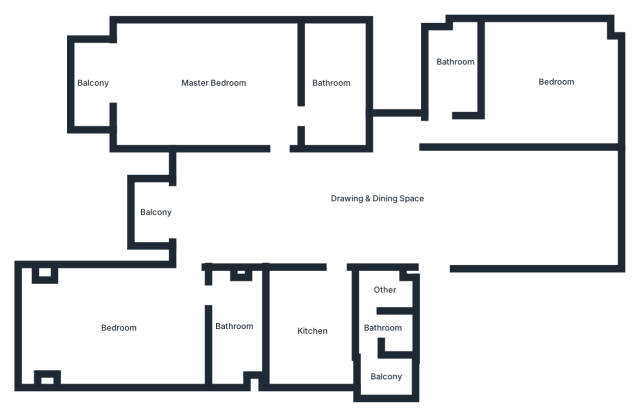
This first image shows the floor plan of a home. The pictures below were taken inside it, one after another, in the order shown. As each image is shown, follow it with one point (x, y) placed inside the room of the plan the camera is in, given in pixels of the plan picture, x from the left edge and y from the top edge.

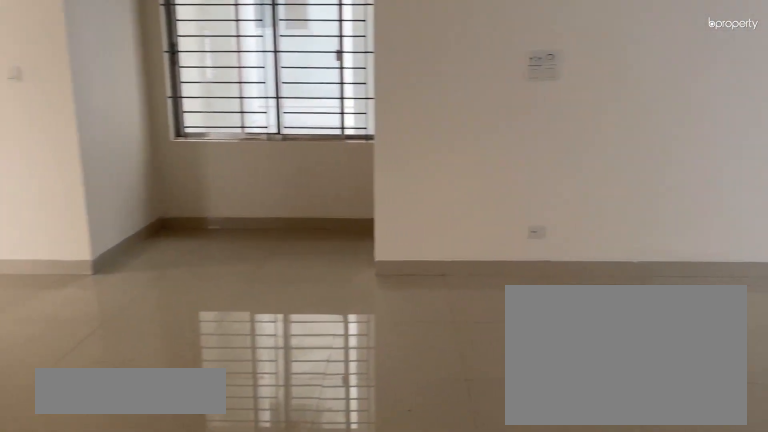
(421, 199)
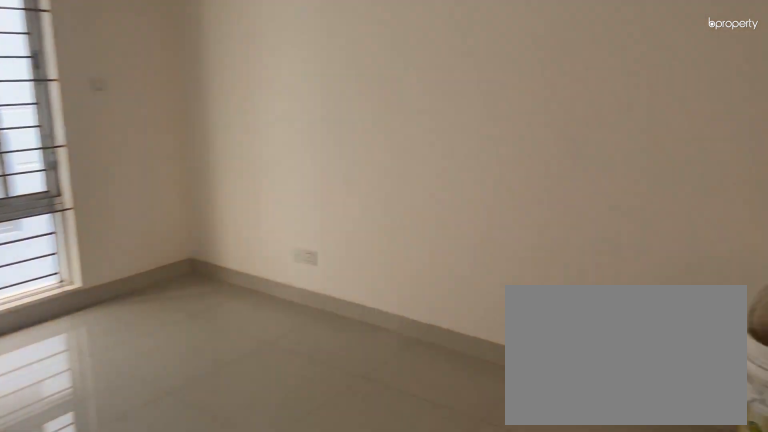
(421, 199)
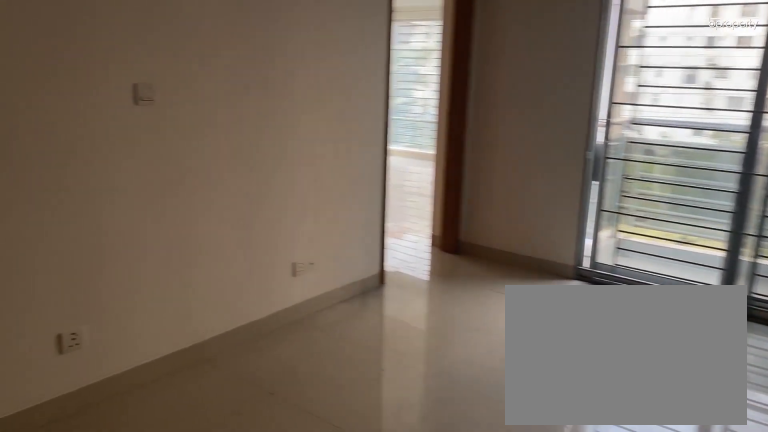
(238, 201)
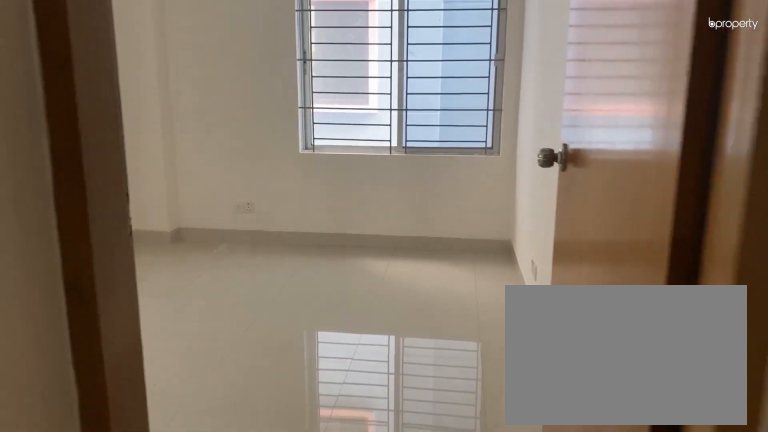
(461, 131)
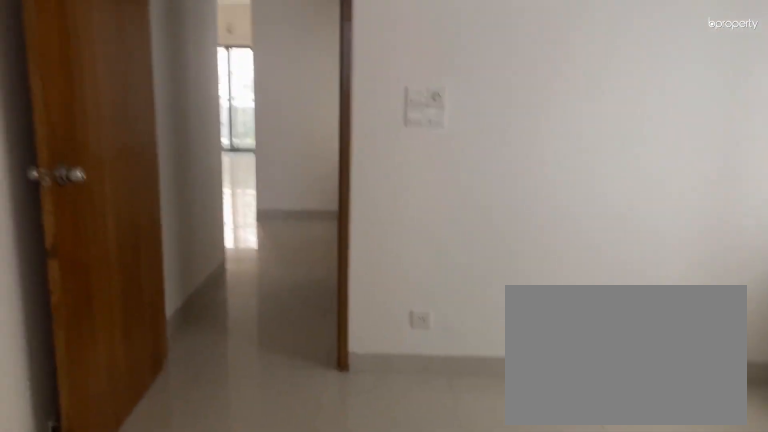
(531, 82)
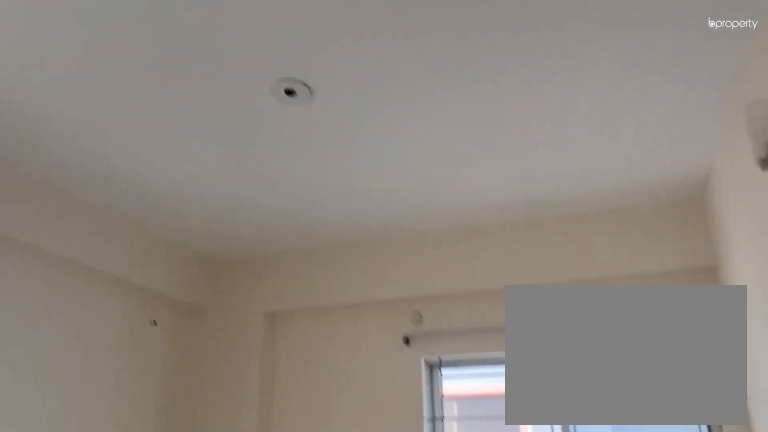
(531, 82)
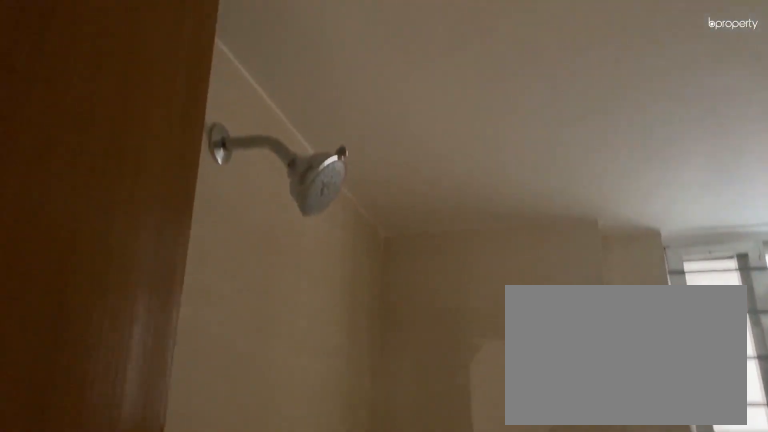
(453, 75)
